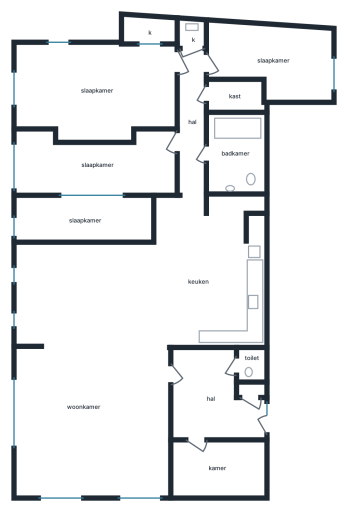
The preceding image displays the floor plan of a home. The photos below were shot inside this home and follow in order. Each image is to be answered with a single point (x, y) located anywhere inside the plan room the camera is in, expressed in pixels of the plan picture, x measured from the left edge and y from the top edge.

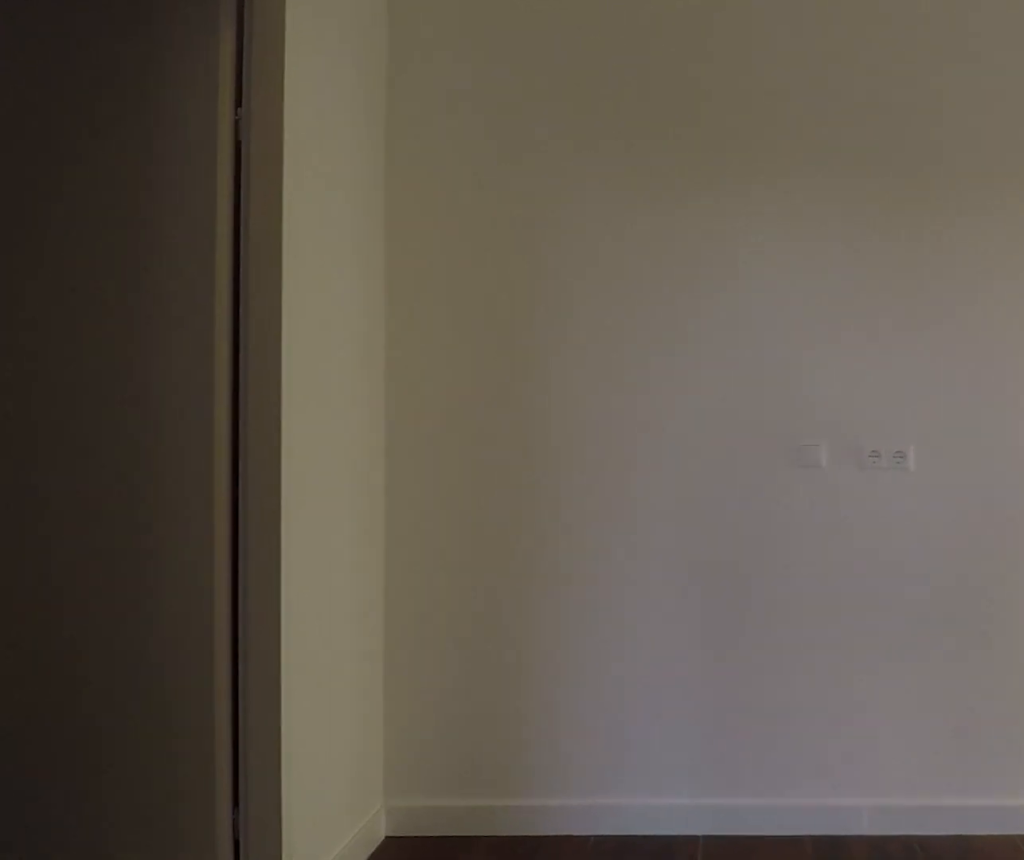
(210, 397)
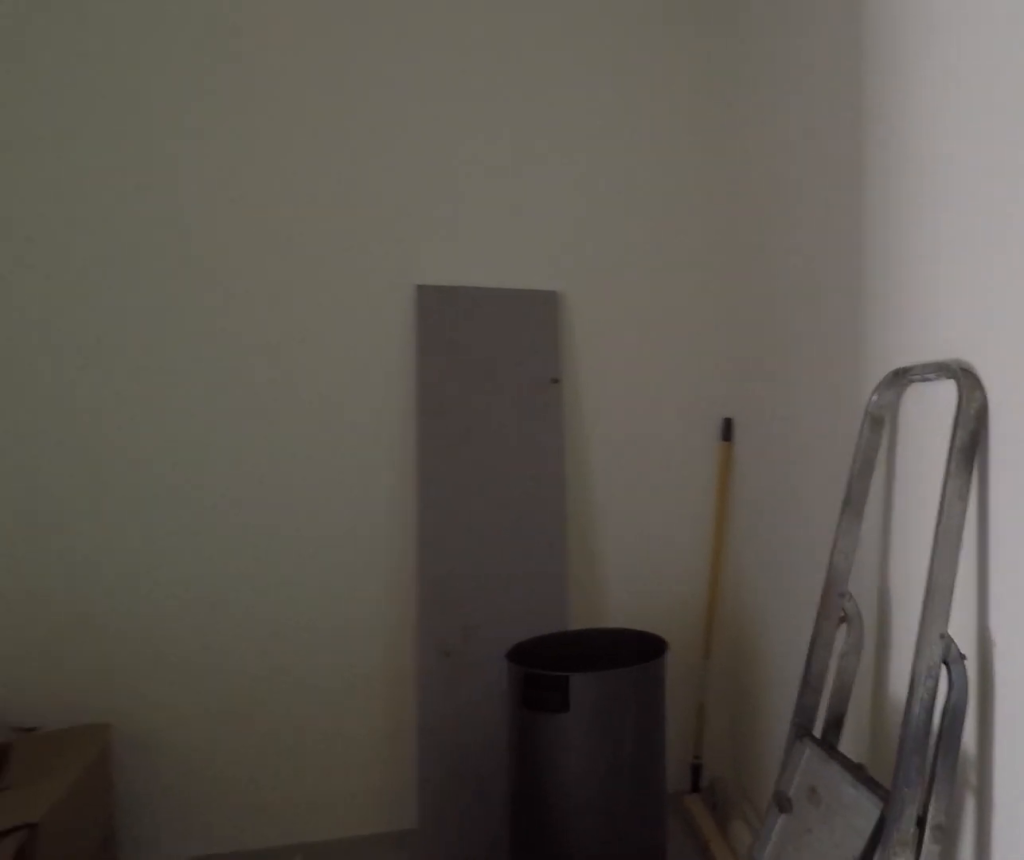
(217, 467)
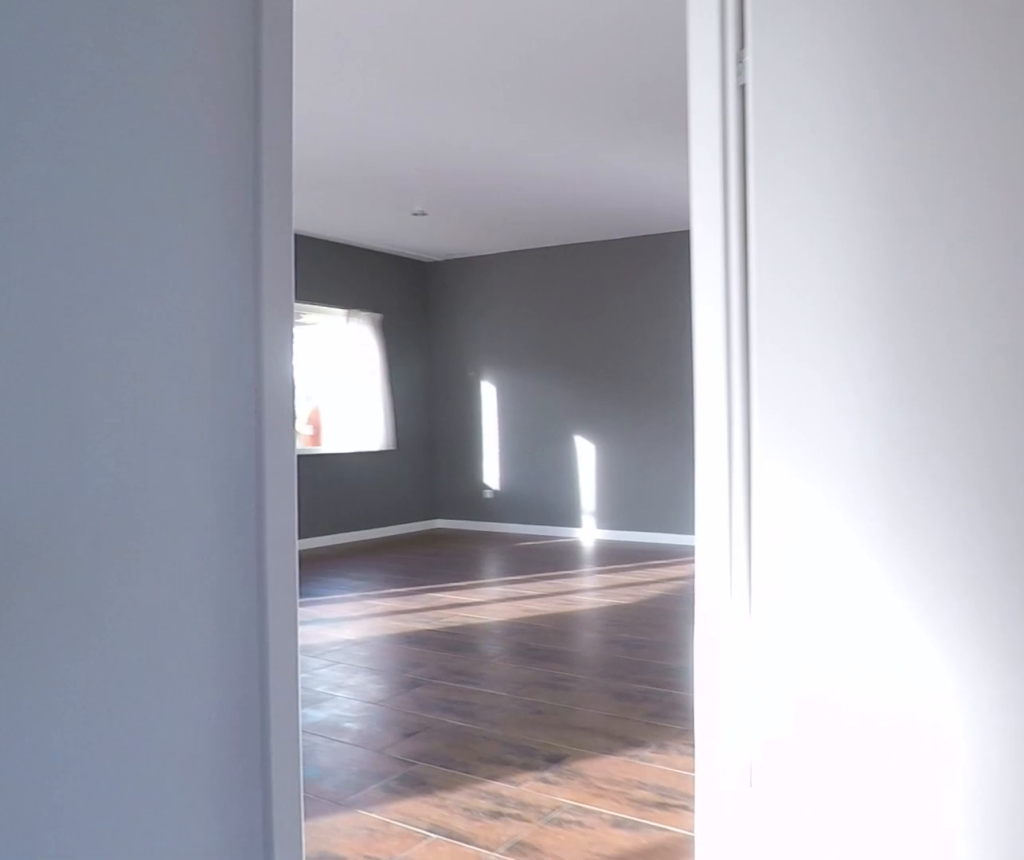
(210, 397)
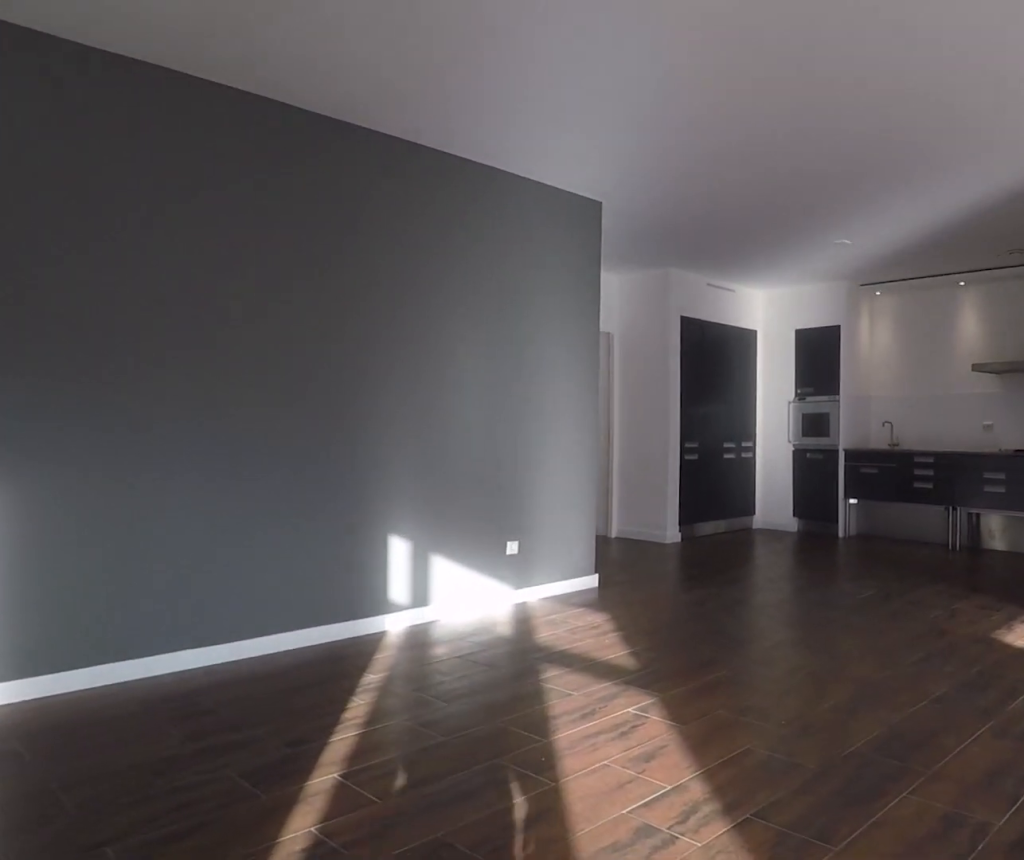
(91, 371)
